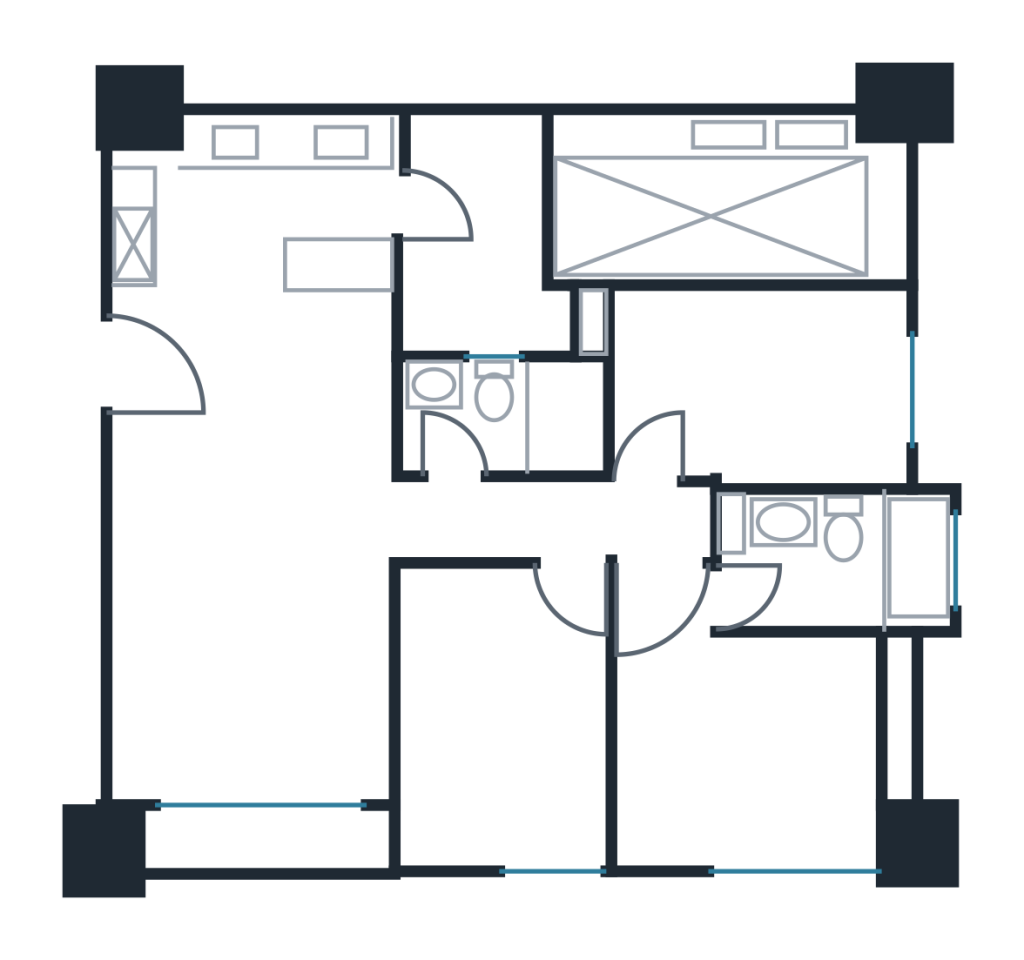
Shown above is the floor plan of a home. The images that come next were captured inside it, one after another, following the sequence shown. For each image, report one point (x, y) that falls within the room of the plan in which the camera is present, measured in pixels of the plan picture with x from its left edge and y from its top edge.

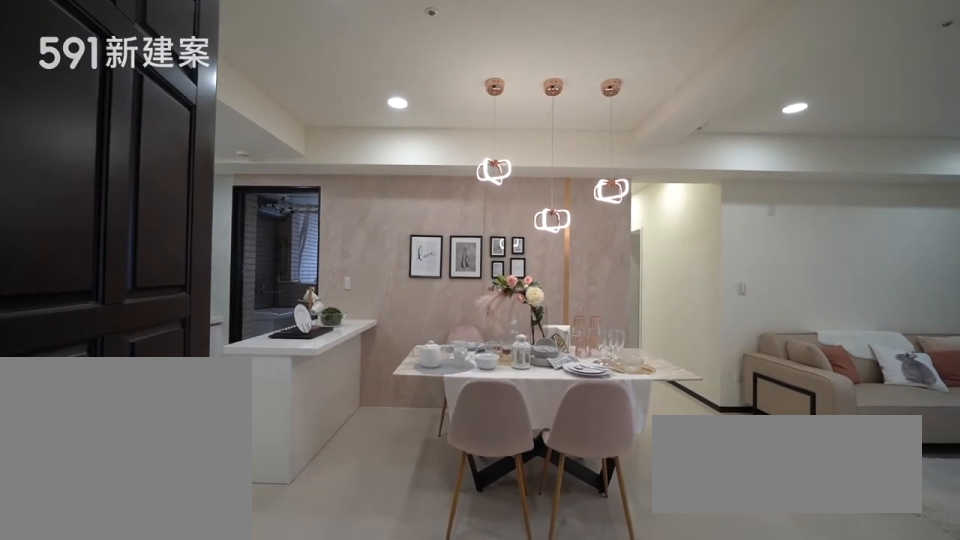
(290, 388)
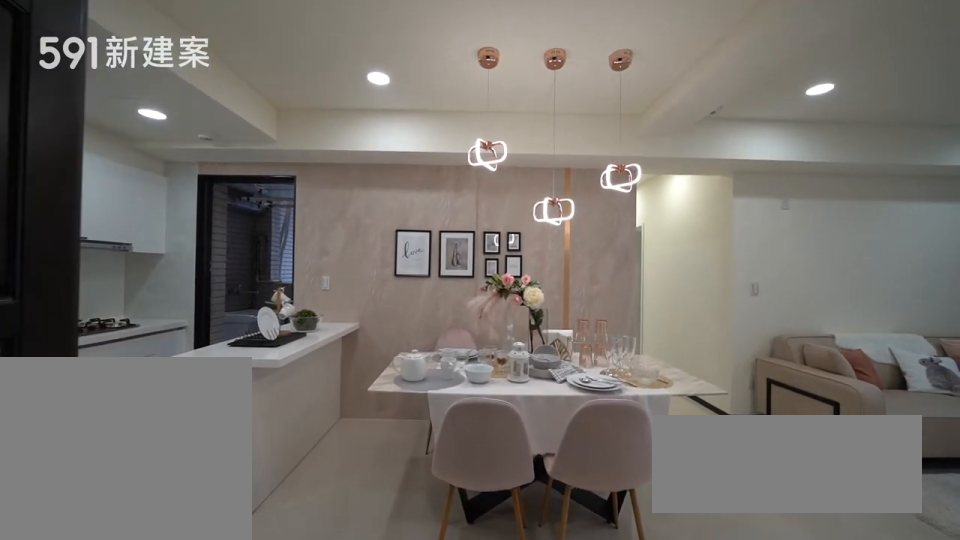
(290, 388)
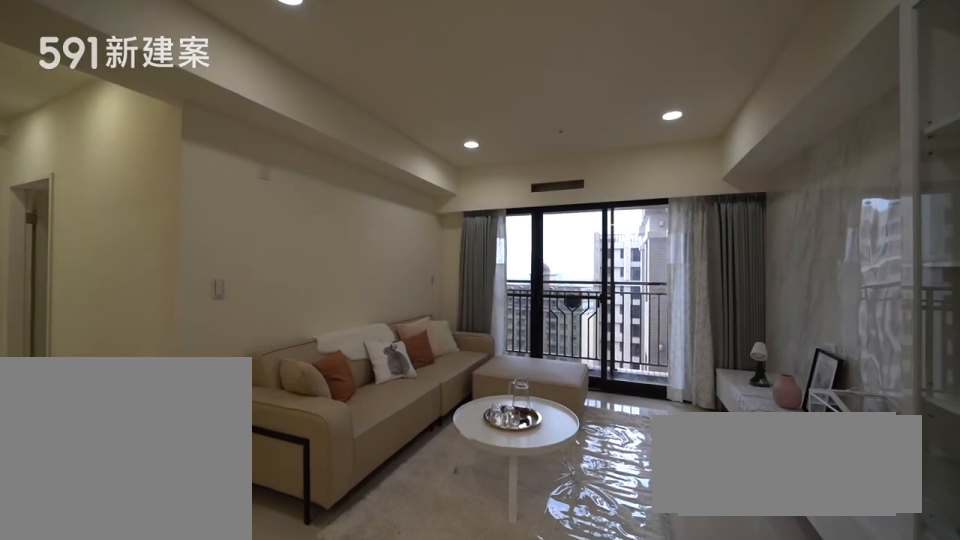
(253, 645)
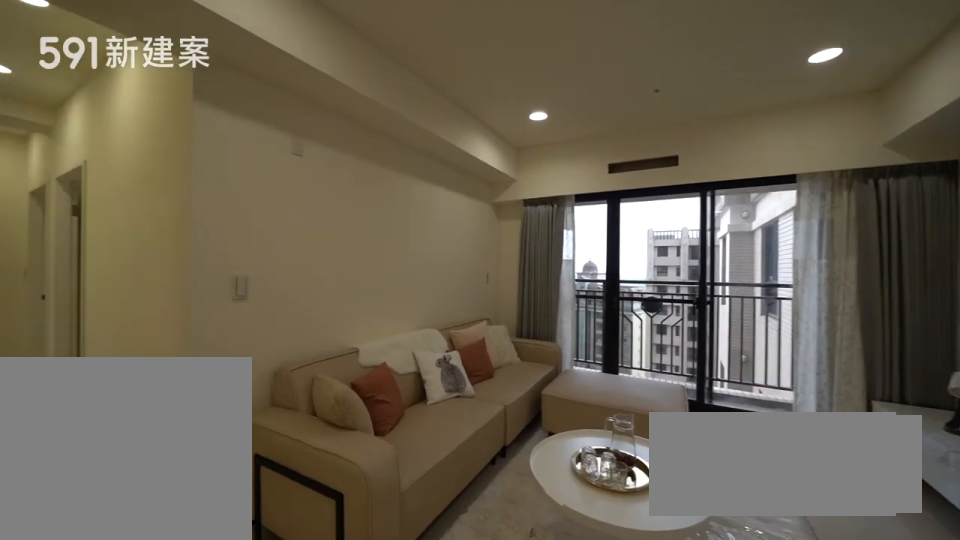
(253, 645)
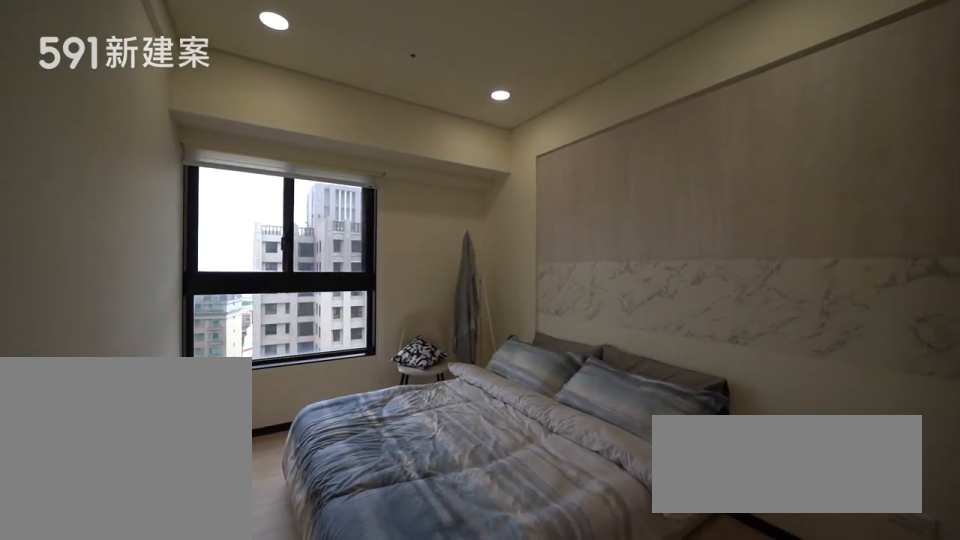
(503, 719)
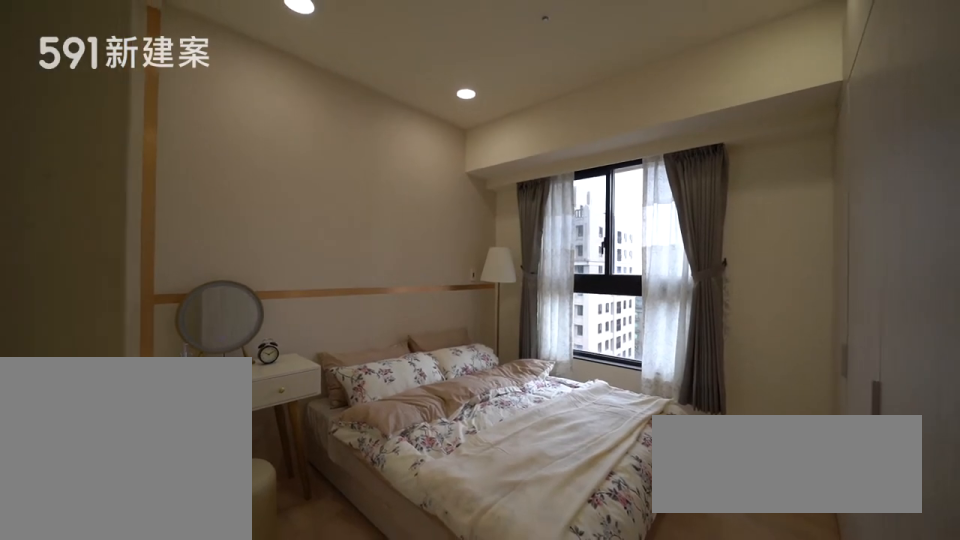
(741, 735)
